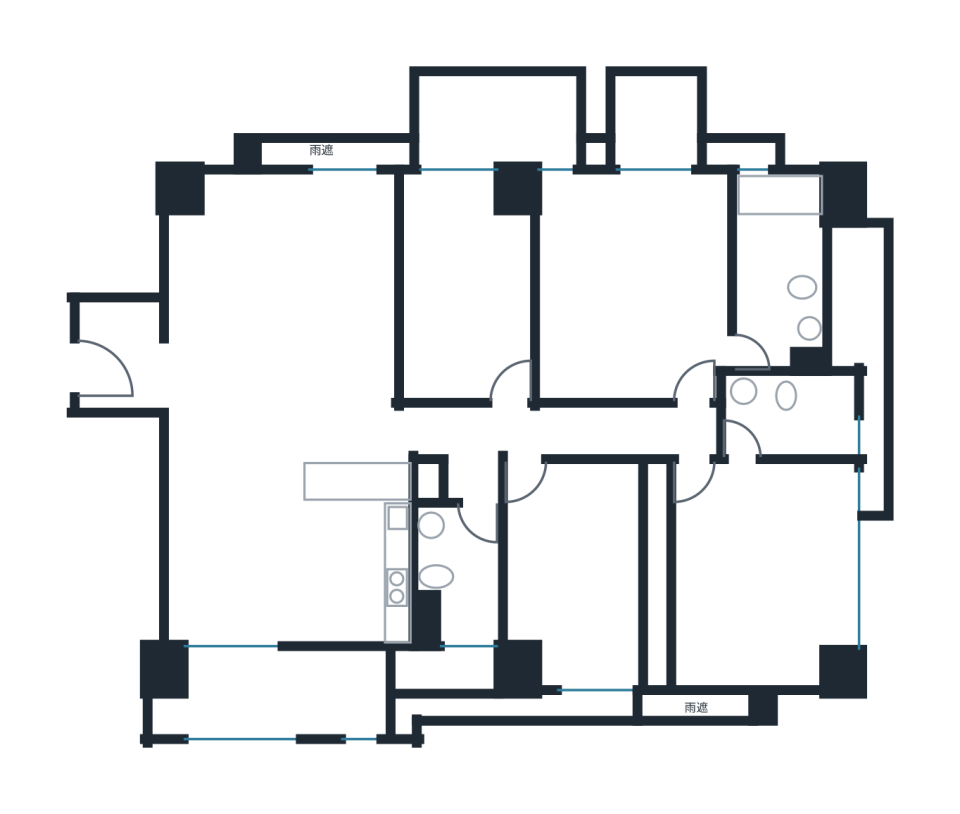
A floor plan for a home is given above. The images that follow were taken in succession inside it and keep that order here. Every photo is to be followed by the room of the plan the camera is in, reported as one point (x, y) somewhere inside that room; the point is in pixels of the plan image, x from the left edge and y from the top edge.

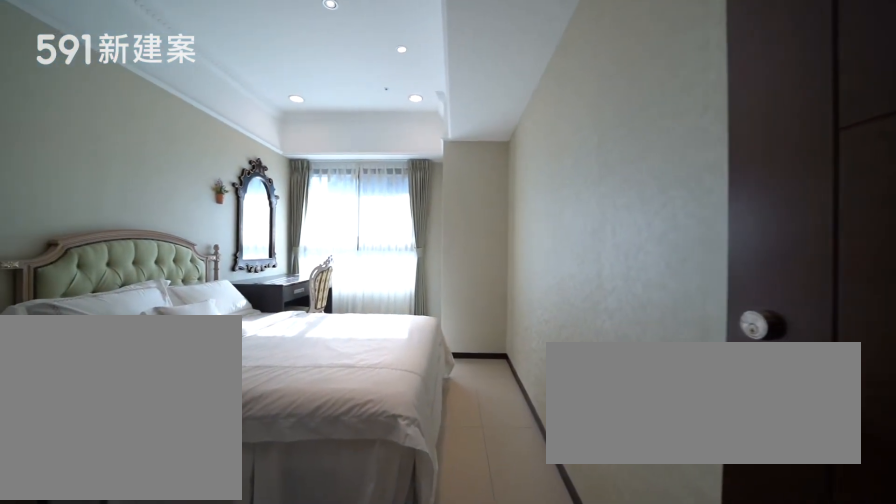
(575, 583)
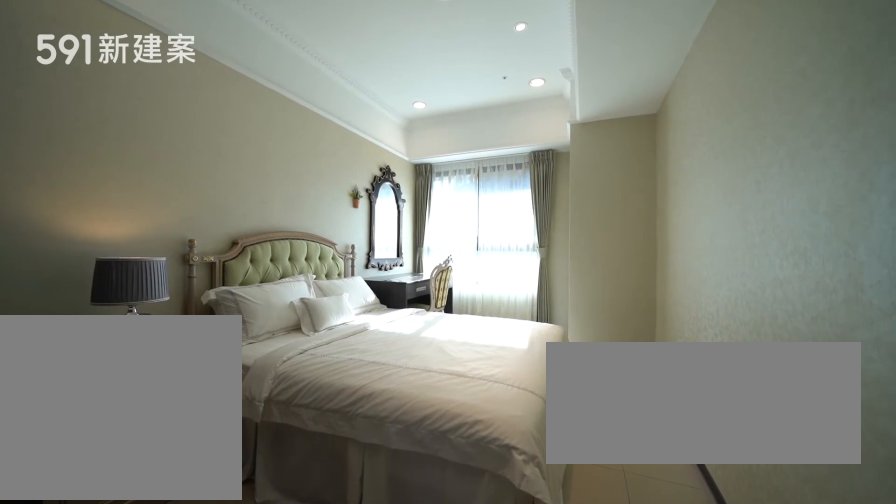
(575, 583)
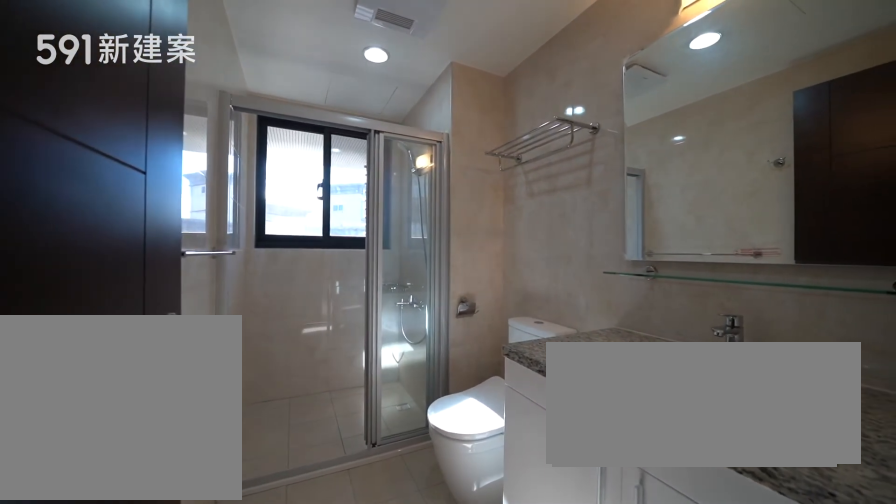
(455, 584)
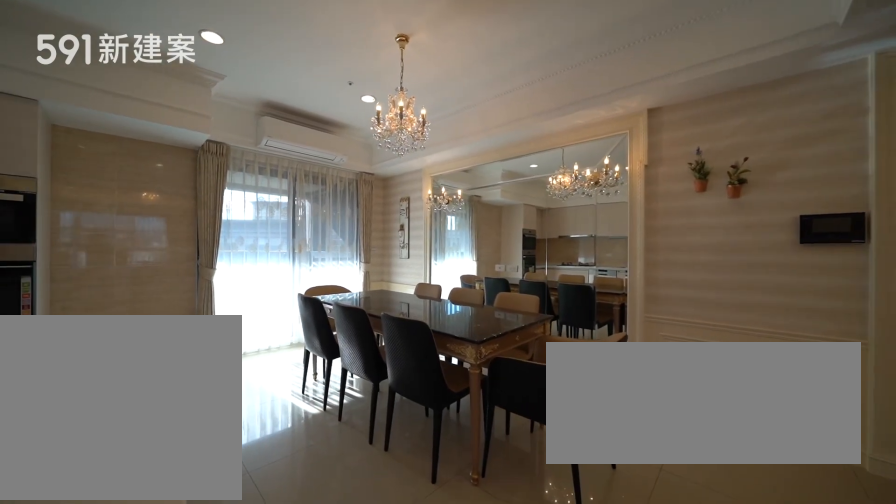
(231, 557)
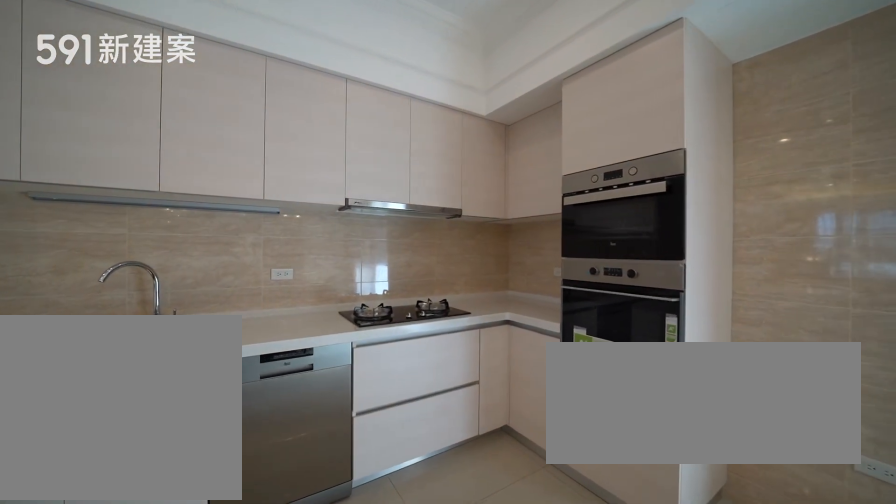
(349, 559)
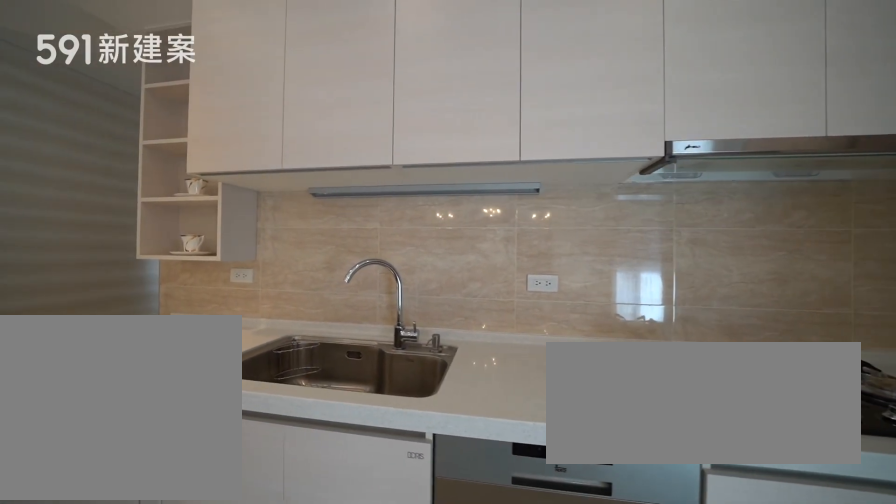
(349, 559)
